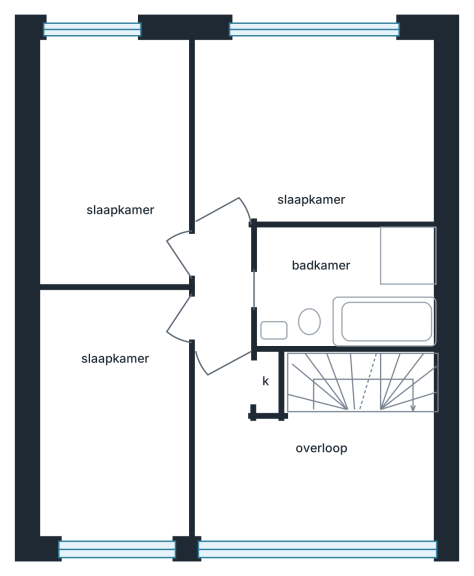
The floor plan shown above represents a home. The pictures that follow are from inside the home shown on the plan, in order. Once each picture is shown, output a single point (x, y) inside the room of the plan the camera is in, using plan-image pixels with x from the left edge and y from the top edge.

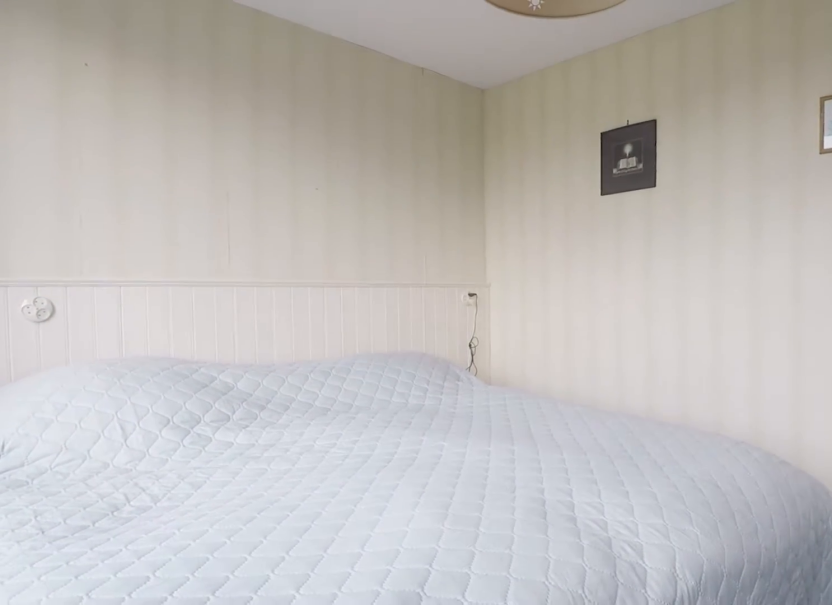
(322, 136)
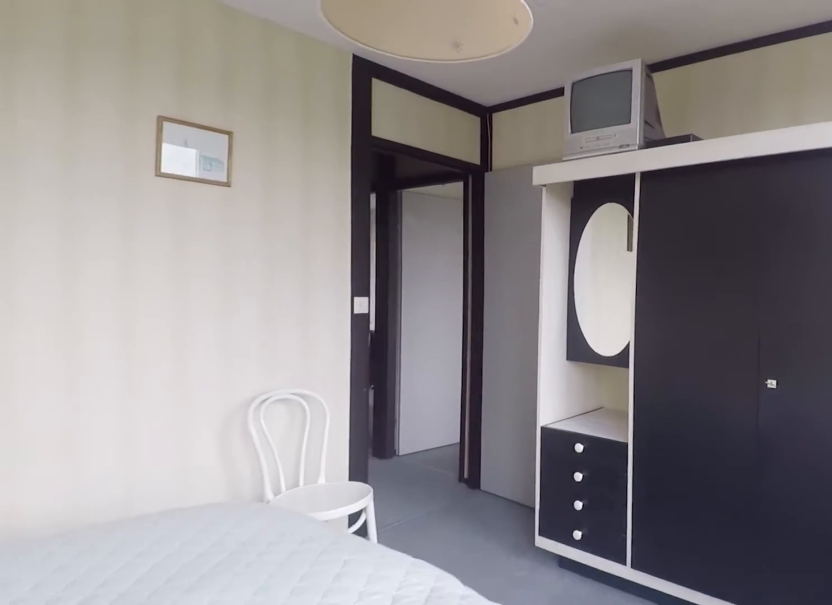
(322, 136)
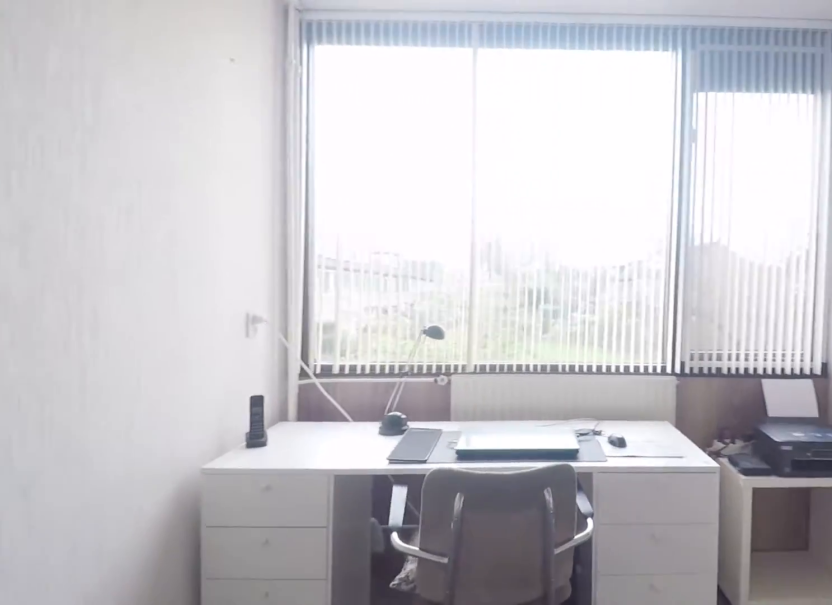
(107, 165)
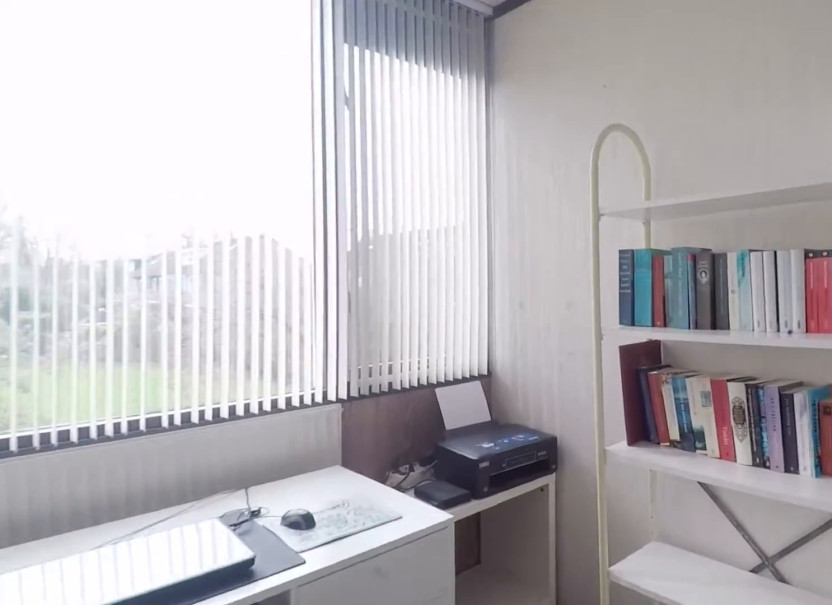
(107, 165)
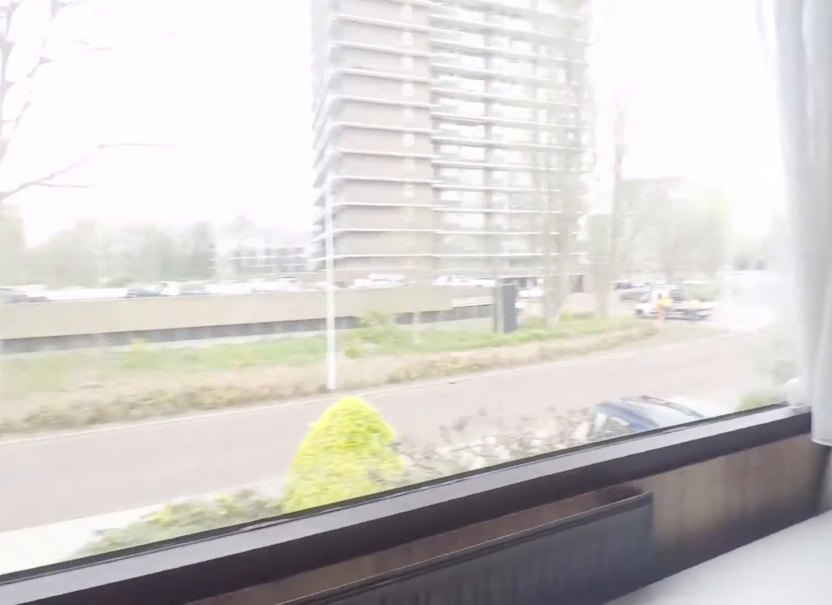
(118, 398)
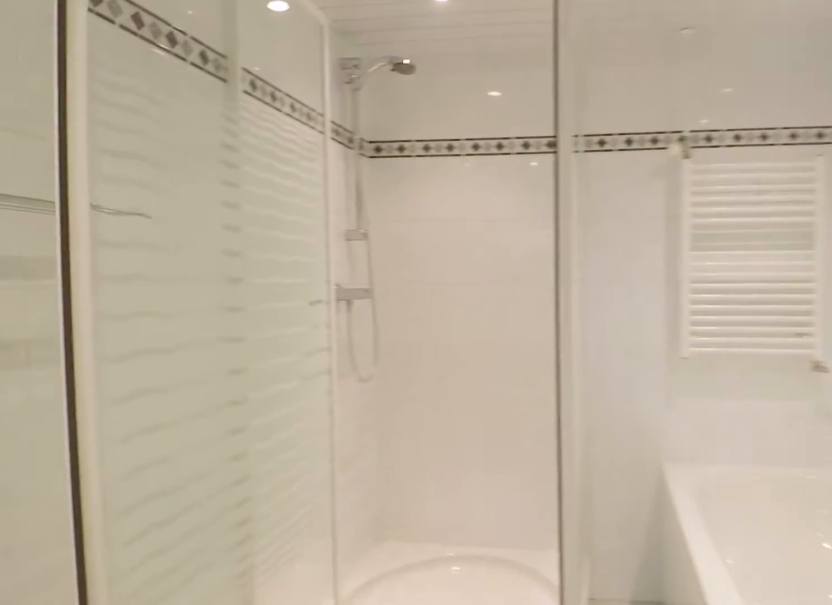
(349, 287)
